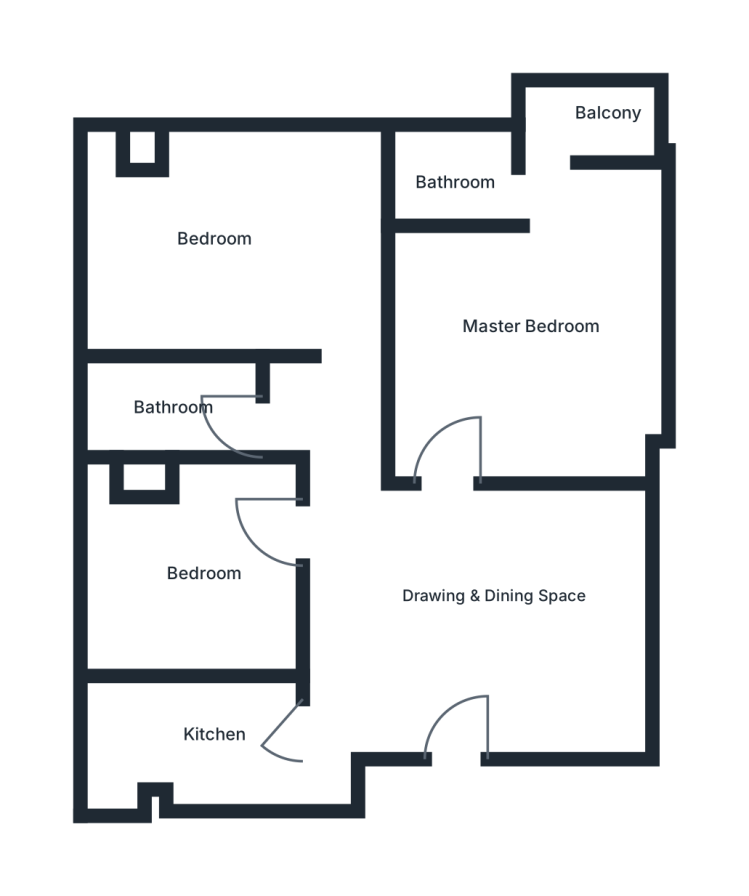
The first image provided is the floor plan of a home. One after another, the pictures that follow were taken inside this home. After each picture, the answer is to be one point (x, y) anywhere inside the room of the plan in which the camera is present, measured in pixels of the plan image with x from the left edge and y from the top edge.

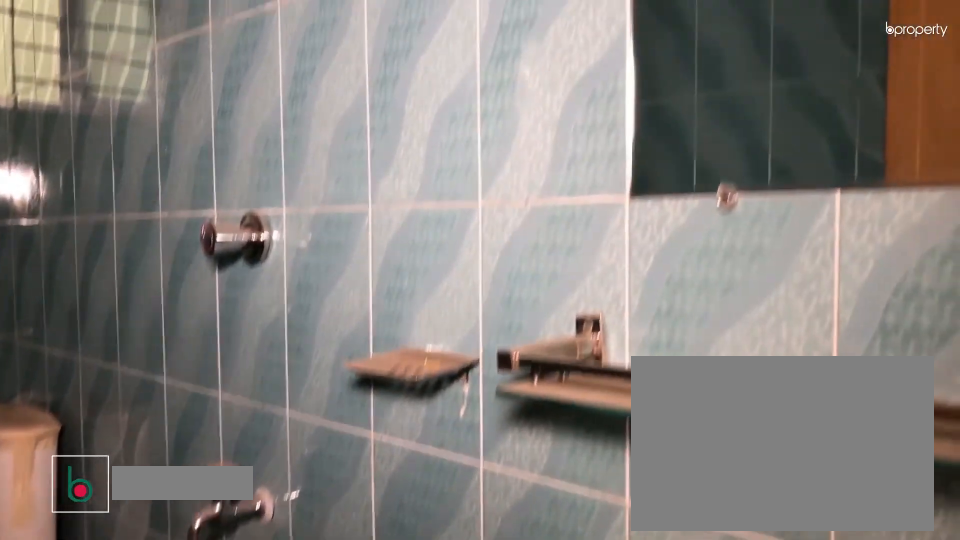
(186, 414)
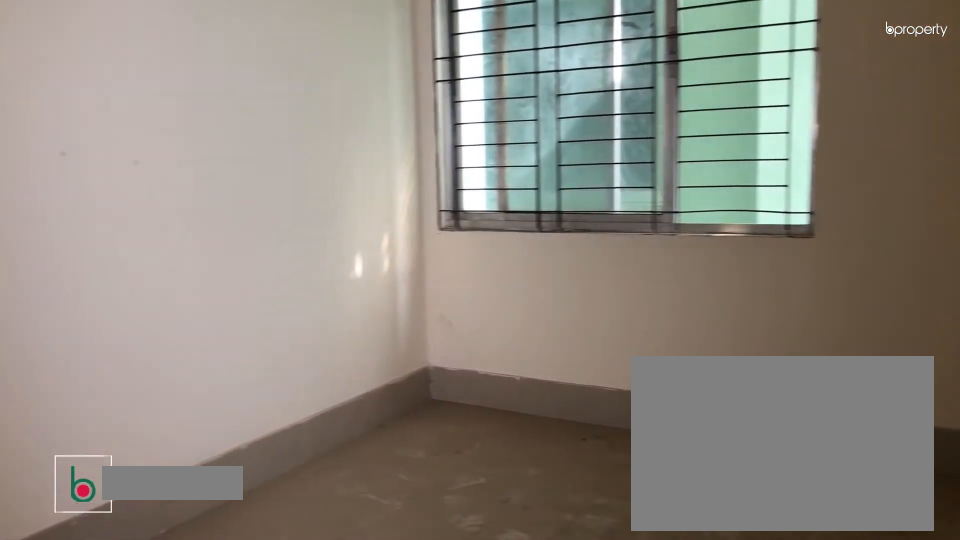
(192, 591)
